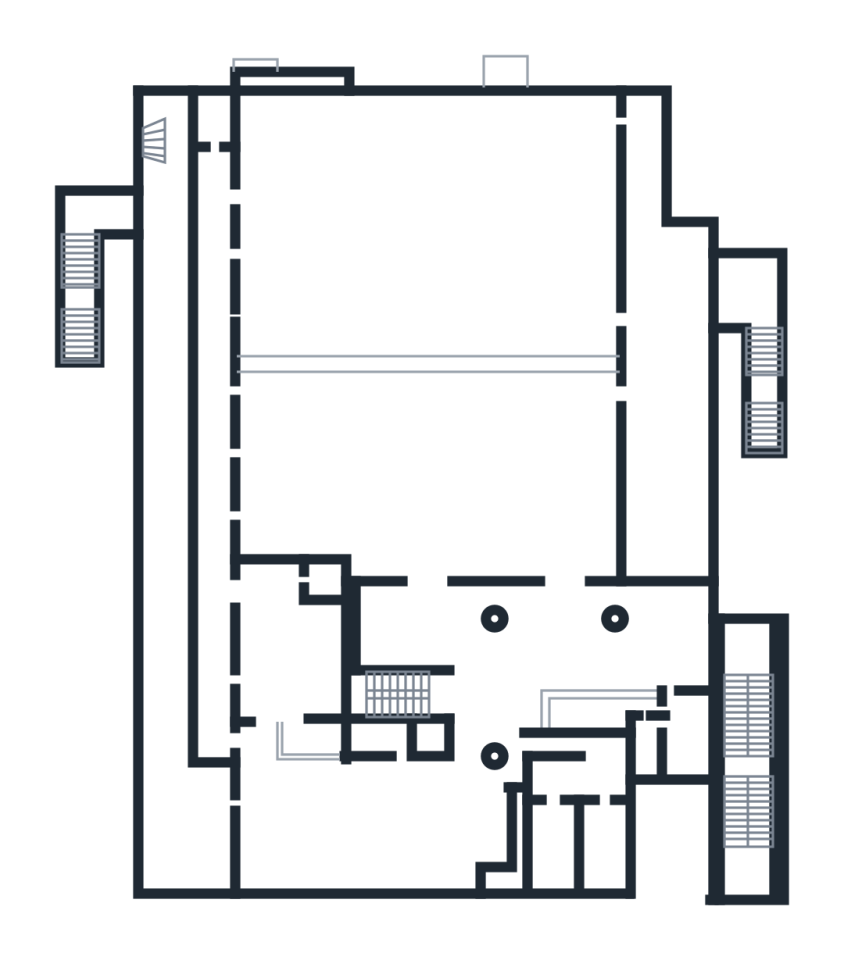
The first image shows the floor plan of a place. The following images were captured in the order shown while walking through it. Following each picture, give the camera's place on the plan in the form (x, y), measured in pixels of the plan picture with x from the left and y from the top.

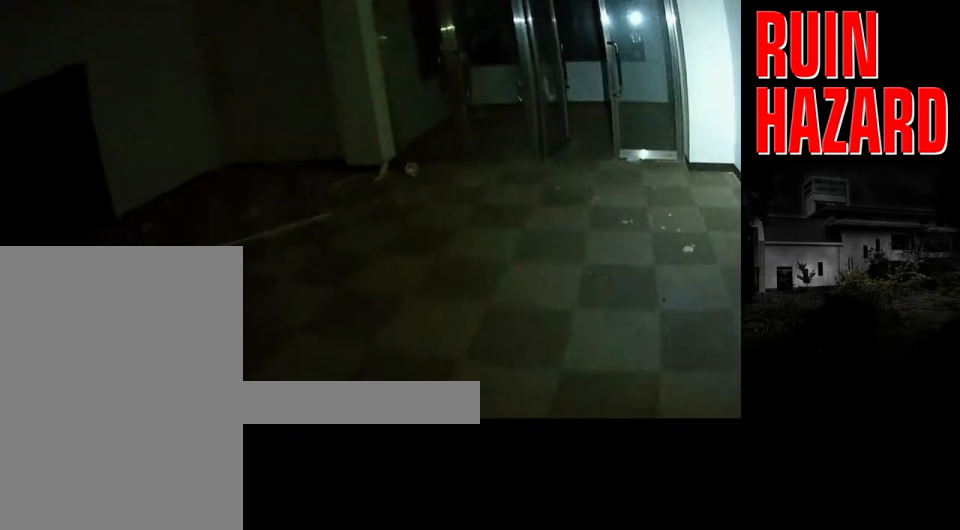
(565, 658)
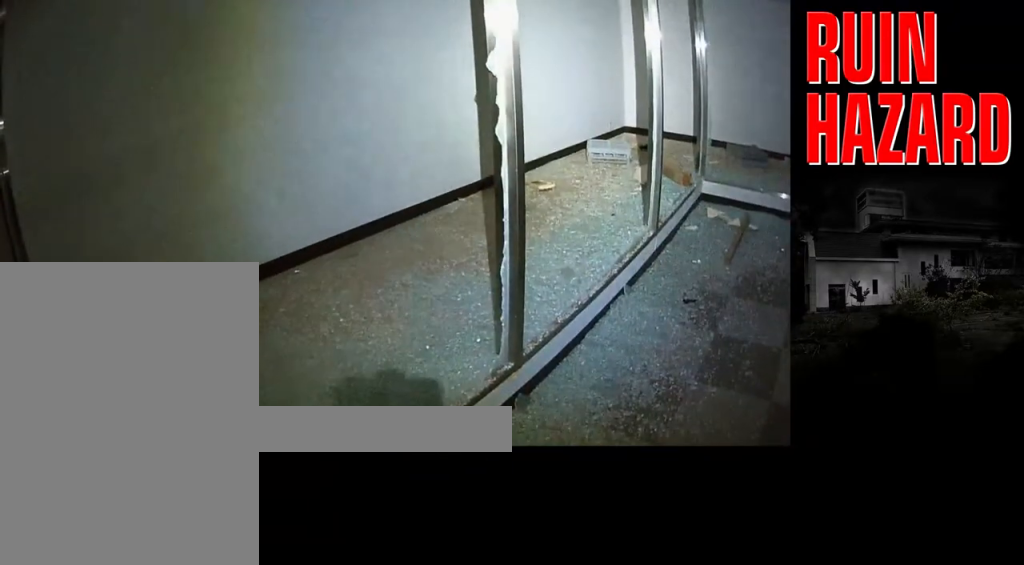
(384, 832)
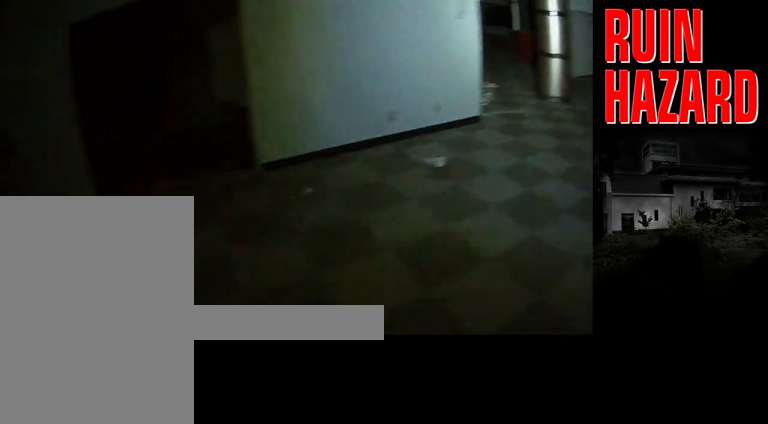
(380, 837)
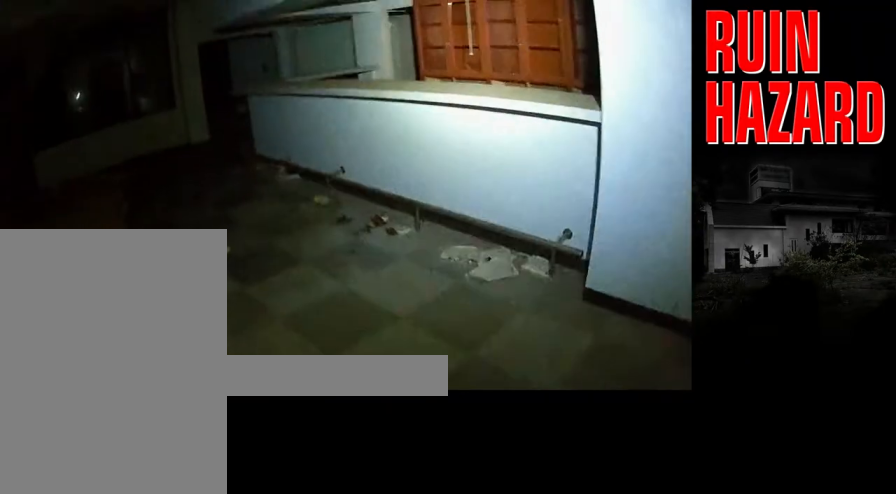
(380, 833)
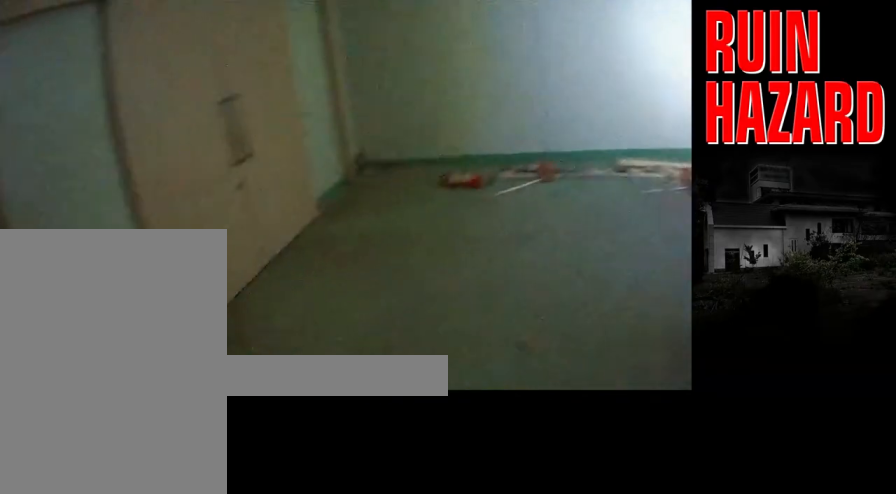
(286, 644)
